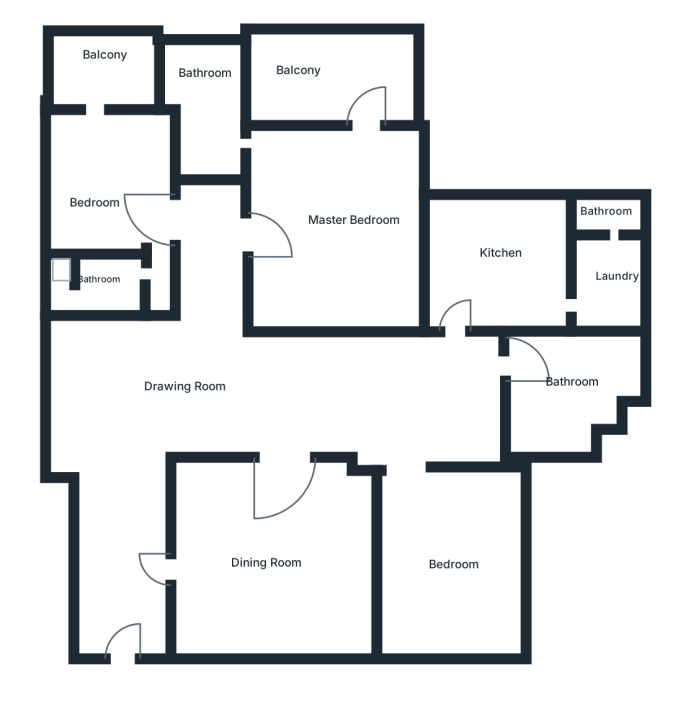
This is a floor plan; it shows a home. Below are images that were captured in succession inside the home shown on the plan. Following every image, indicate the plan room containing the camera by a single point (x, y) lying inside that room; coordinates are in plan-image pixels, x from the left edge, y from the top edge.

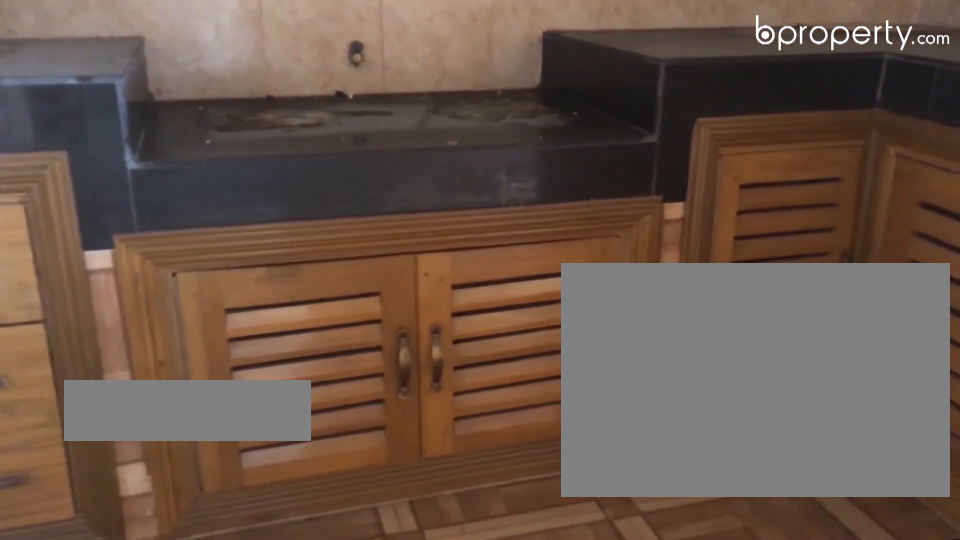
(493, 268)
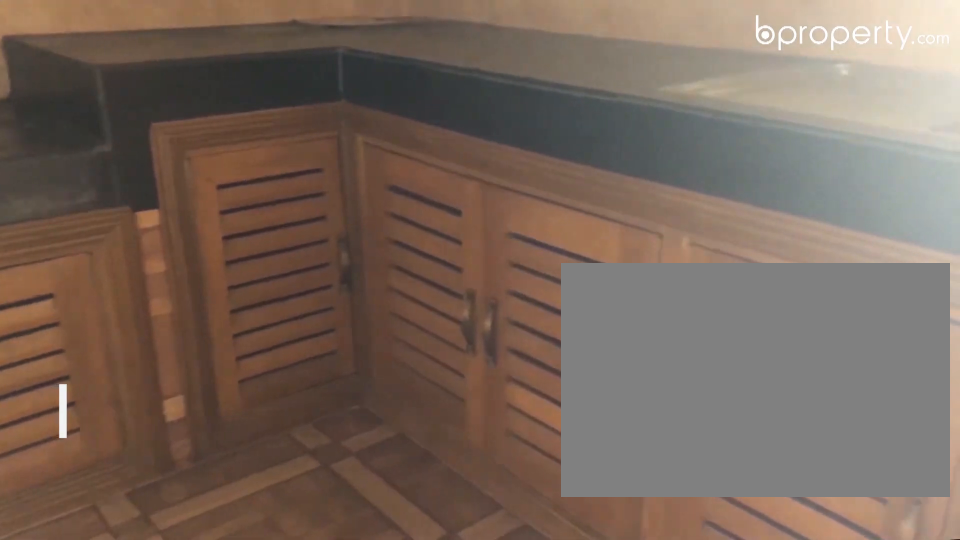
(493, 268)
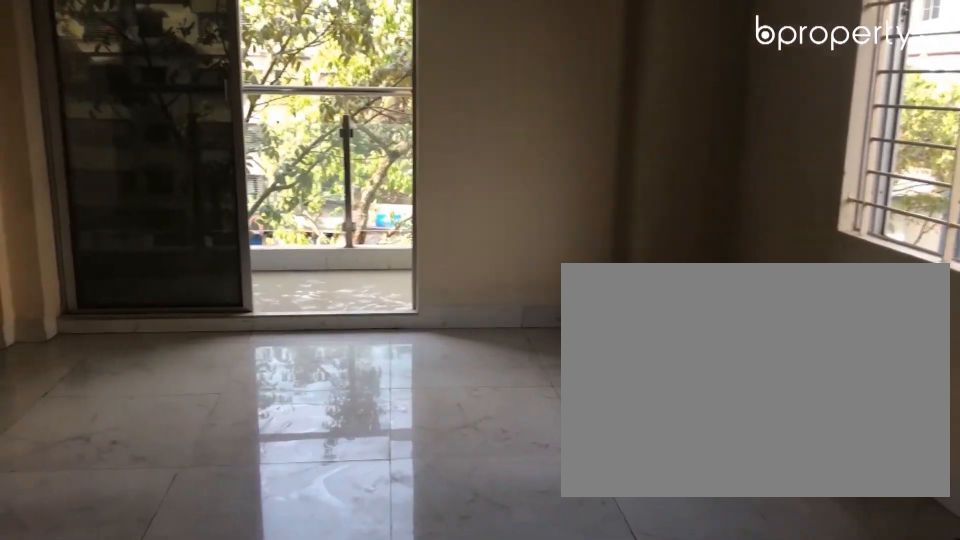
(336, 224)
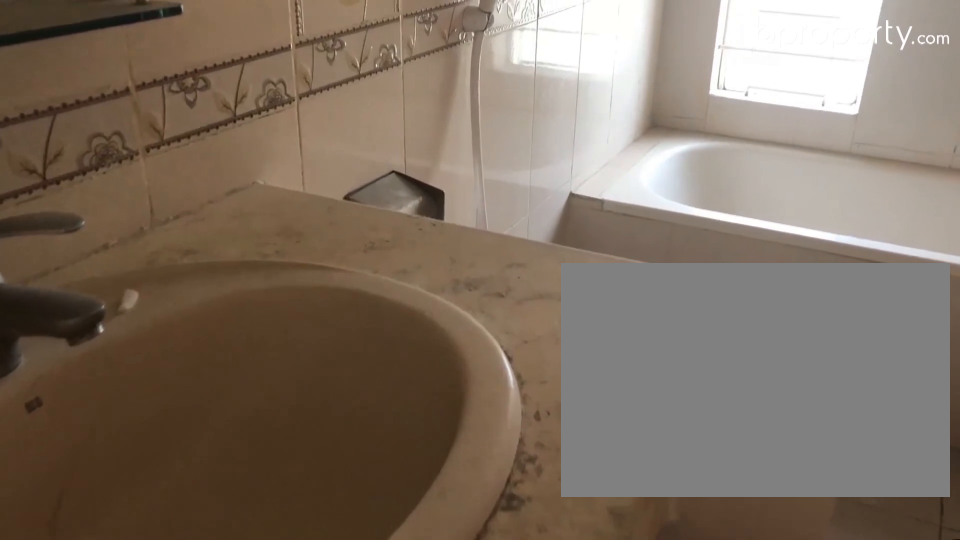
(197, 100)
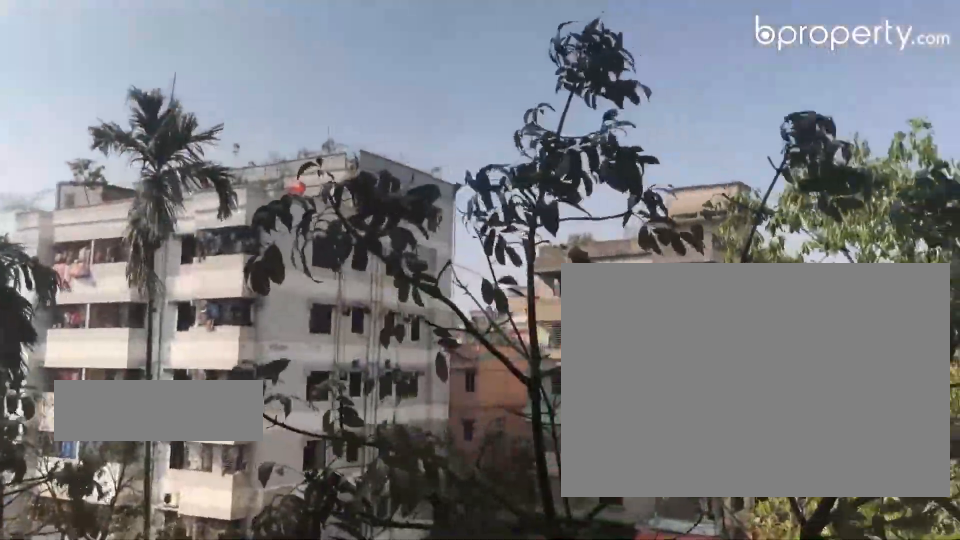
(332, 74)
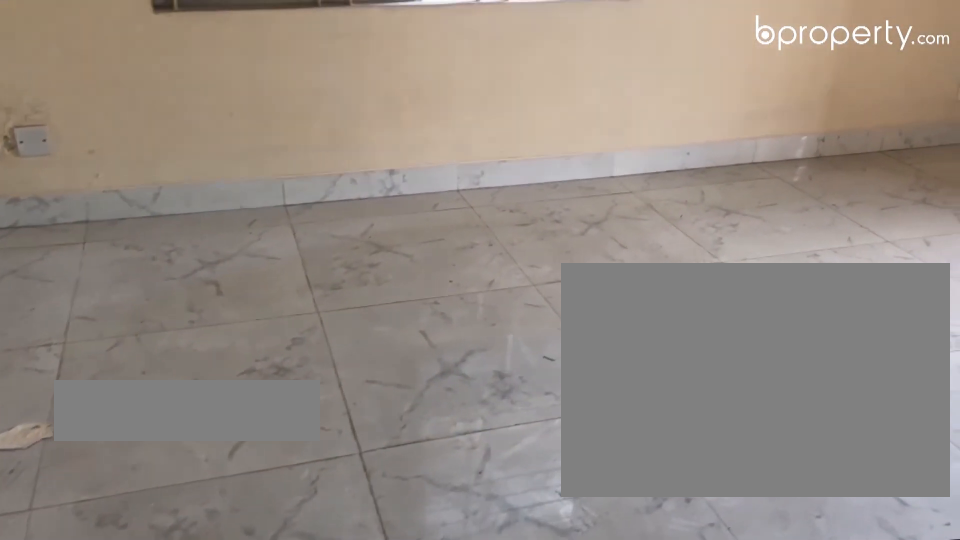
(95, 180)
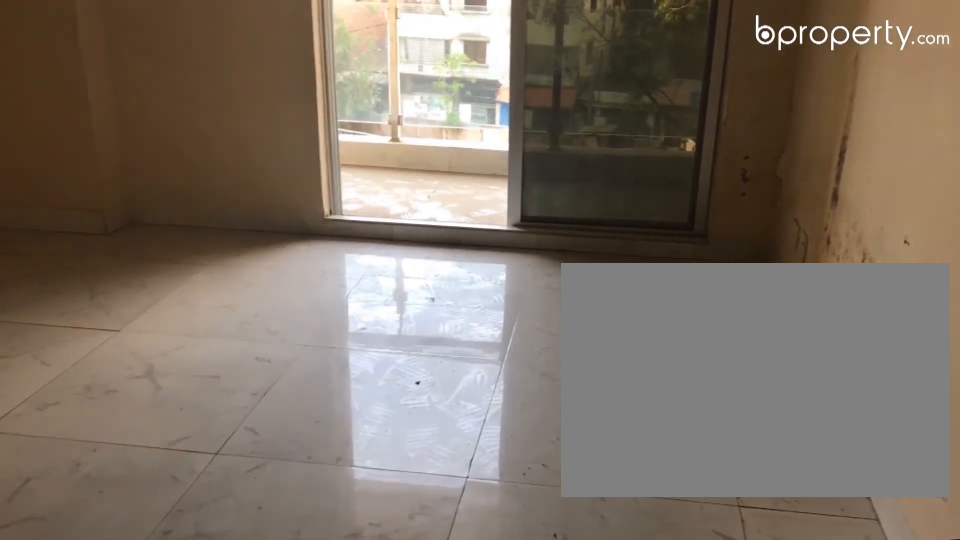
(95, 180)
